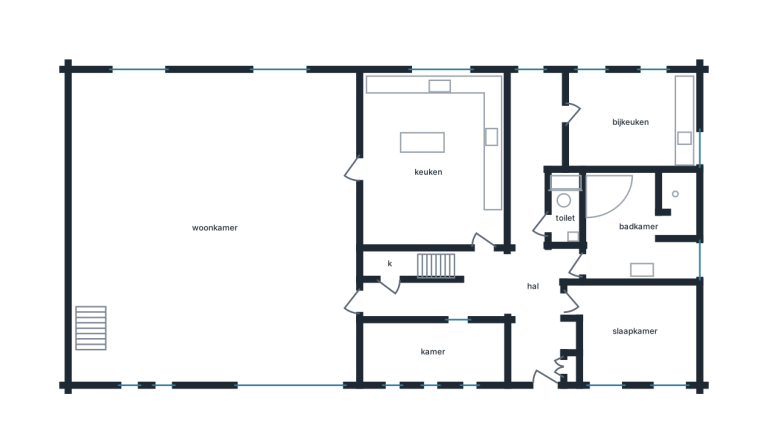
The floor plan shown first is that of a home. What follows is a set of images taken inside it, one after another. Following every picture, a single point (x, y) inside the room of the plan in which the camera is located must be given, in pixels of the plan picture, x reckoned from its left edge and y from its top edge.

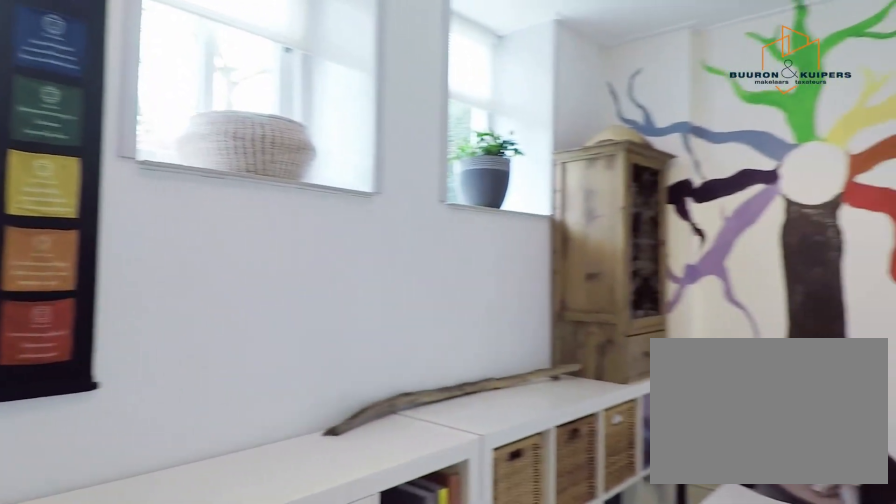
(432, 352)
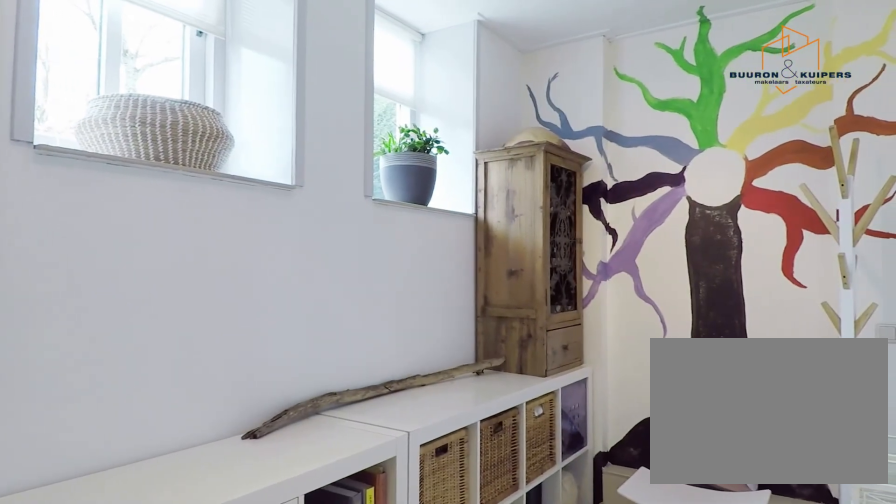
(432, 352)
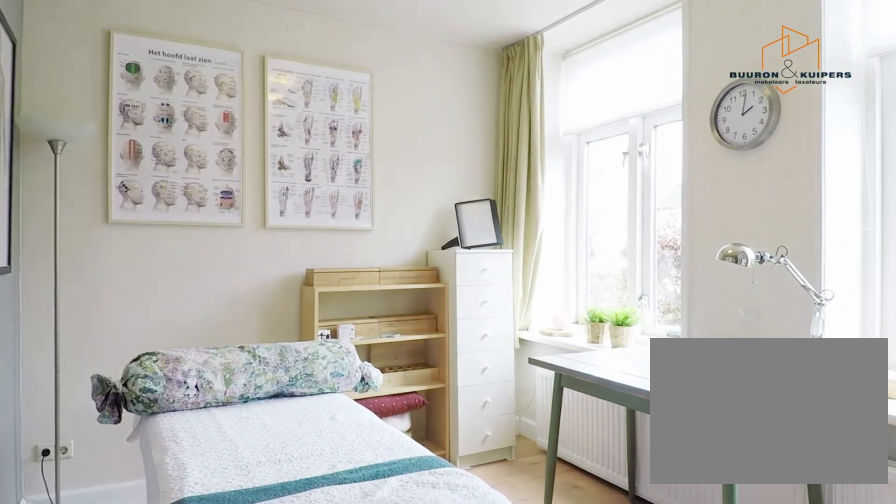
(635, 332)
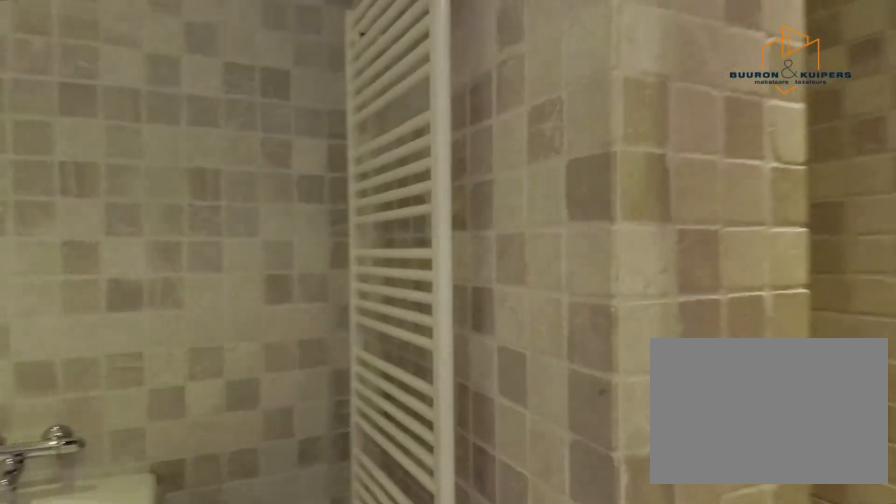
(639, 227)
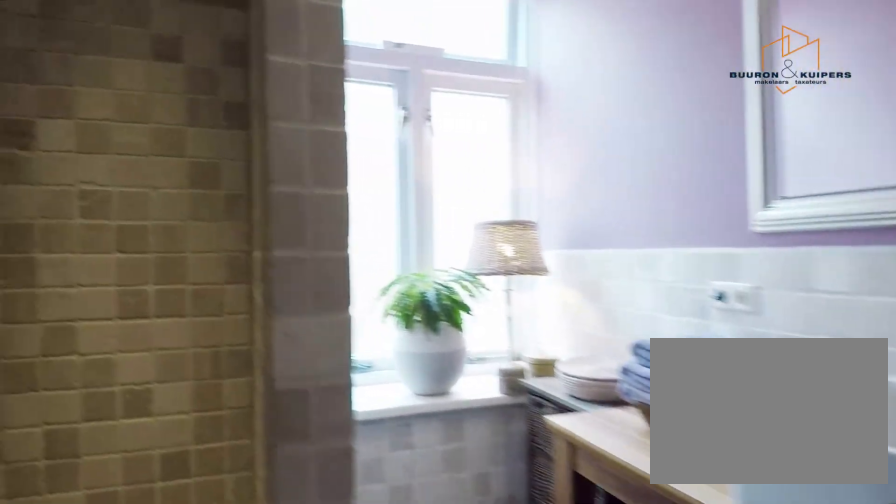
(639, 227)
